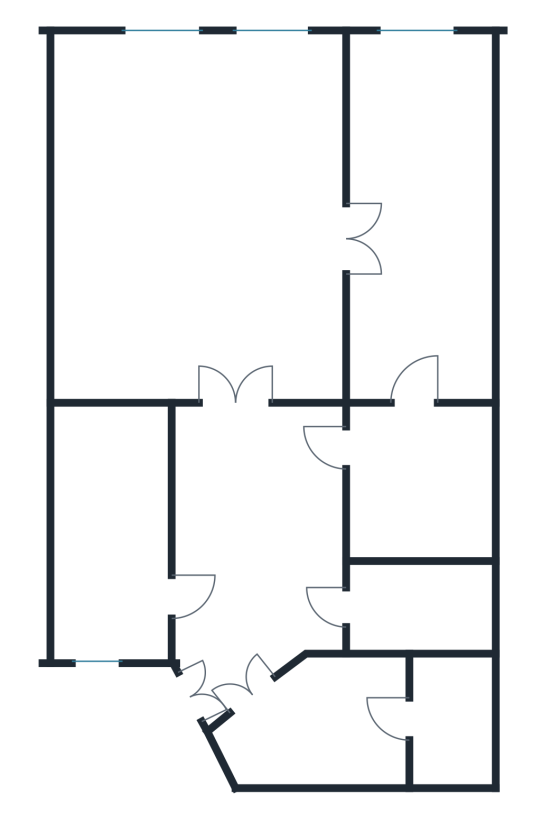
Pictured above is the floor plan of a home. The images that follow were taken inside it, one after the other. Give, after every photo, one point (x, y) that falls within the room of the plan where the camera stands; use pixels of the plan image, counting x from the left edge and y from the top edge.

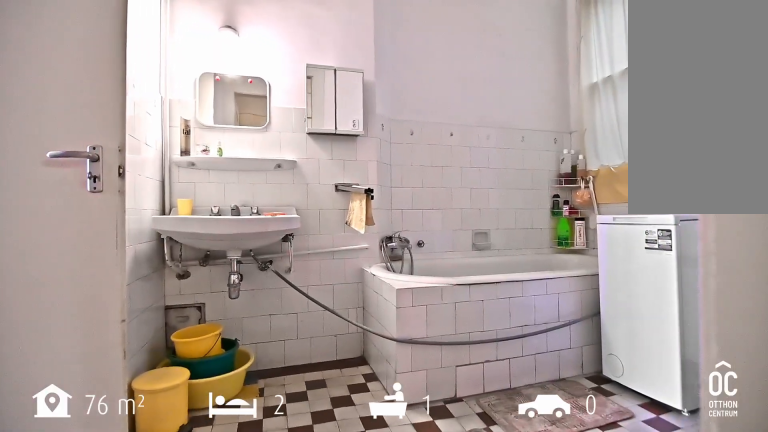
(416, 481)
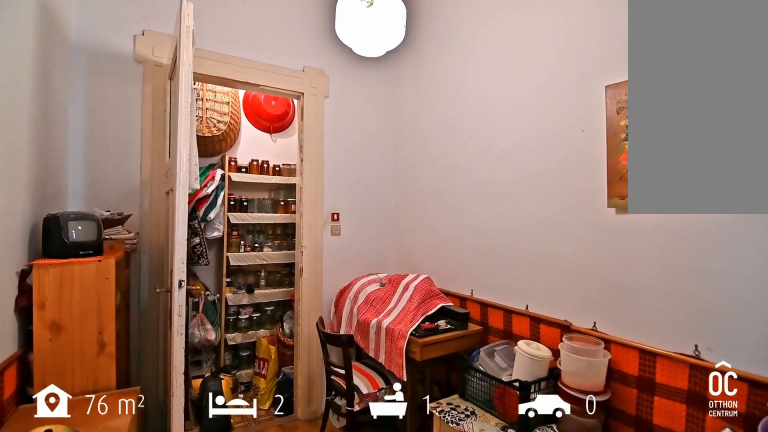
(319, 719)
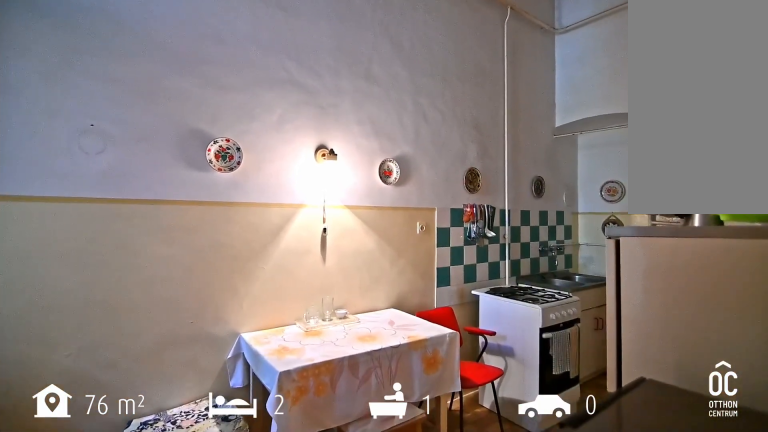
(111, 539)
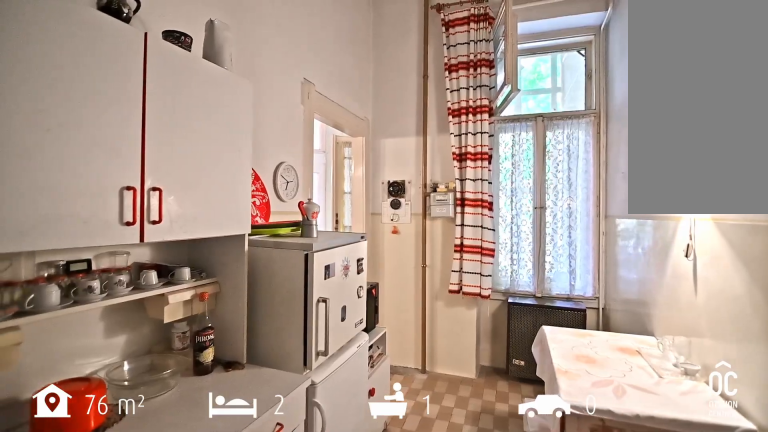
(111, 539)
